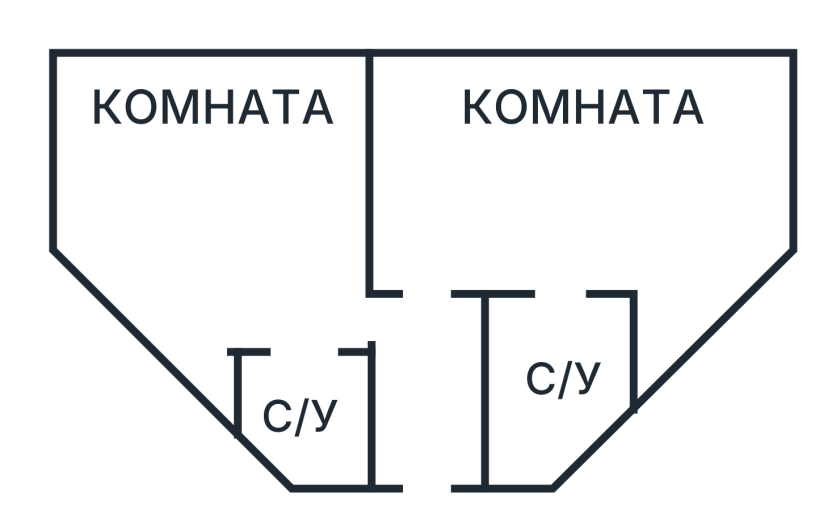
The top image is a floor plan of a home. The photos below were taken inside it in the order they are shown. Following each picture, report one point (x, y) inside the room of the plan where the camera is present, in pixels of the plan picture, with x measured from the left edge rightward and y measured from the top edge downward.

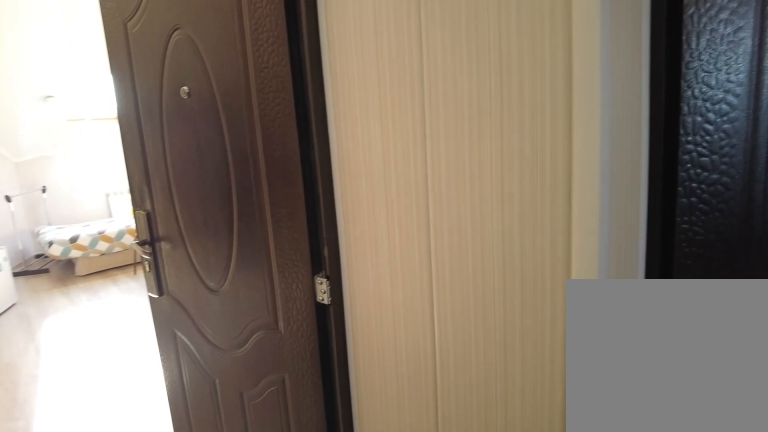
(437, 412)
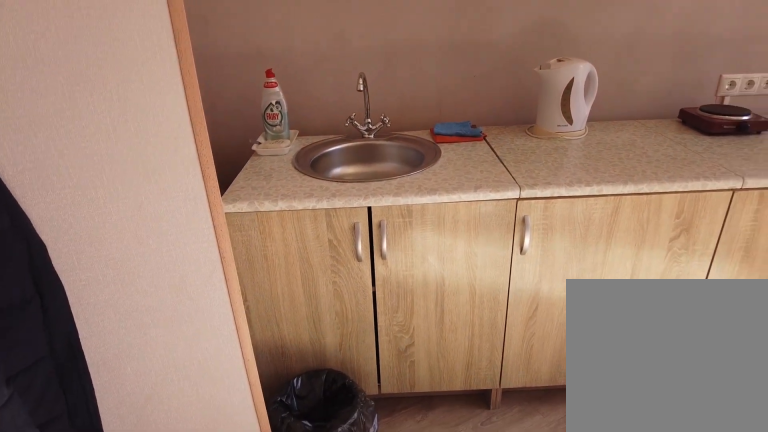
(272, 279)
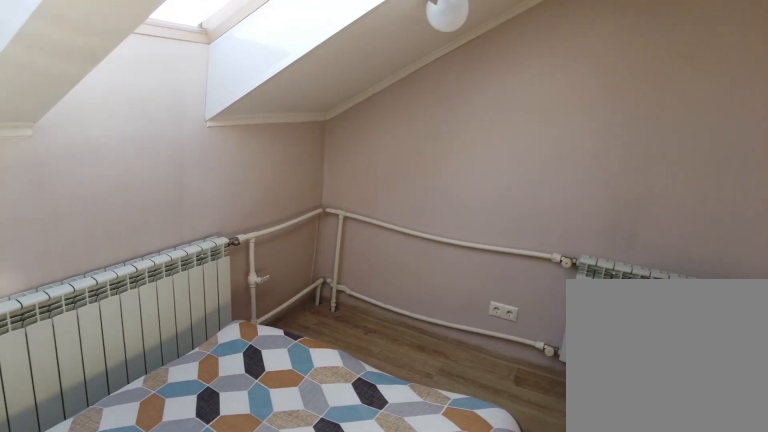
(272, 279)
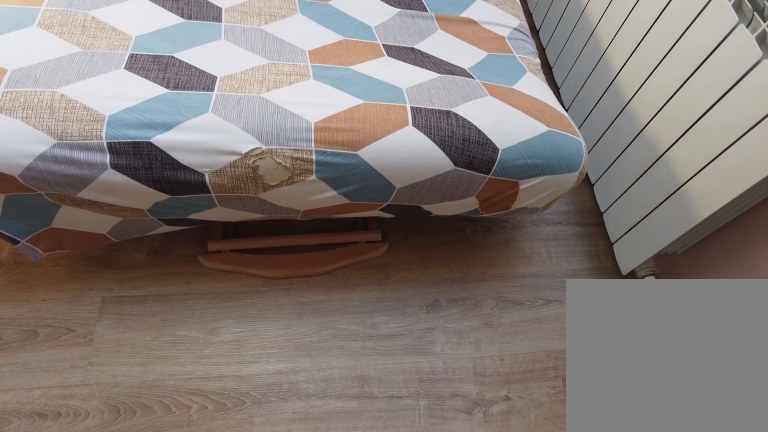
(308, 136)
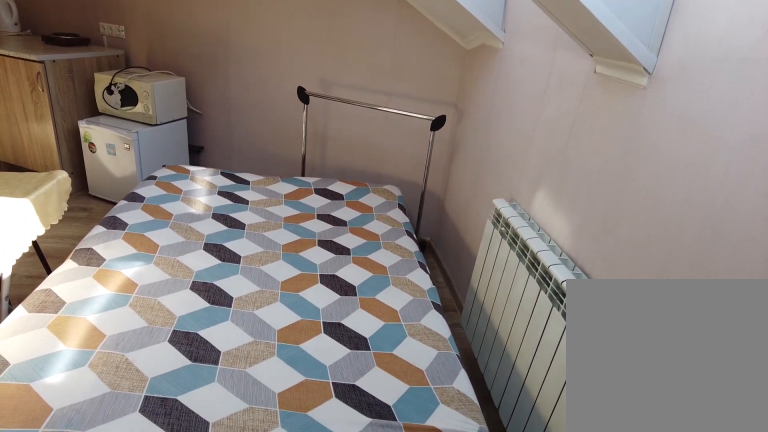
(308, 136)
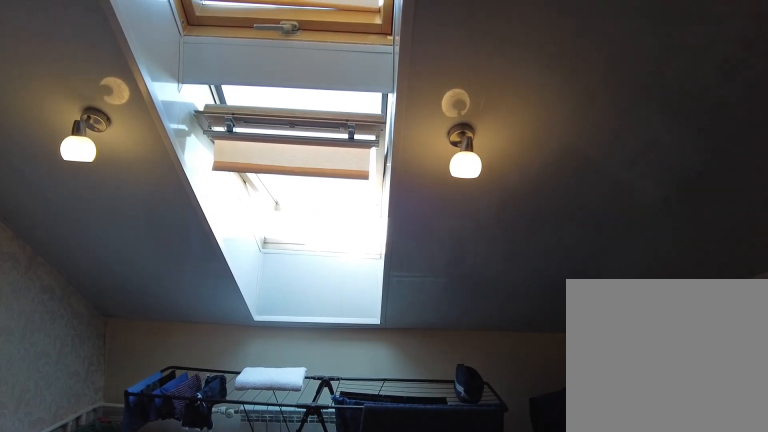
(566, 262)
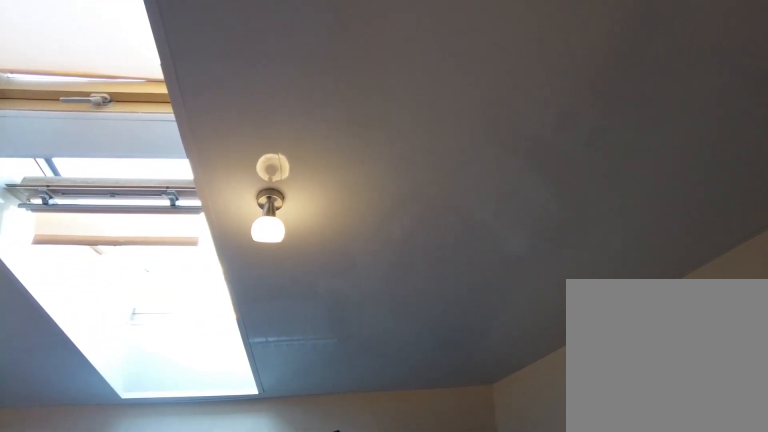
(566, 262)
